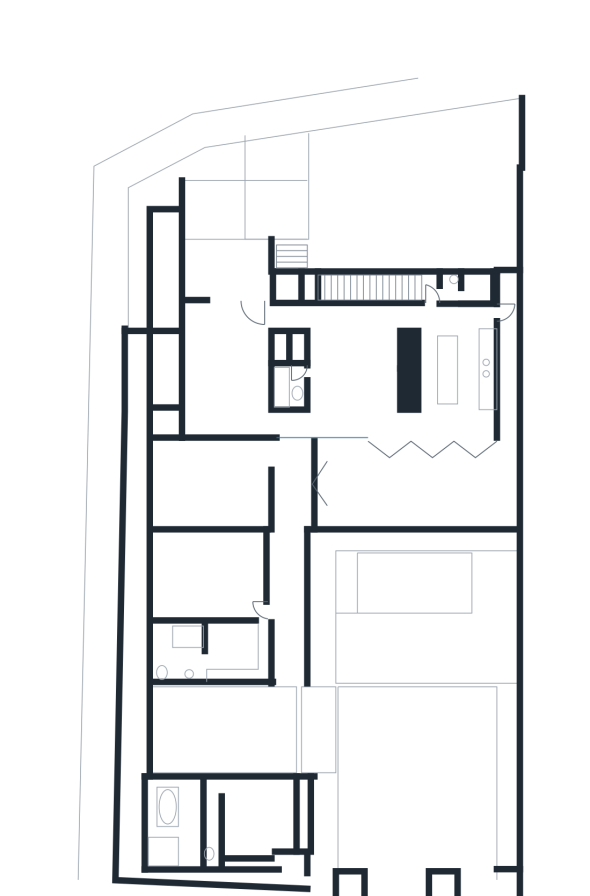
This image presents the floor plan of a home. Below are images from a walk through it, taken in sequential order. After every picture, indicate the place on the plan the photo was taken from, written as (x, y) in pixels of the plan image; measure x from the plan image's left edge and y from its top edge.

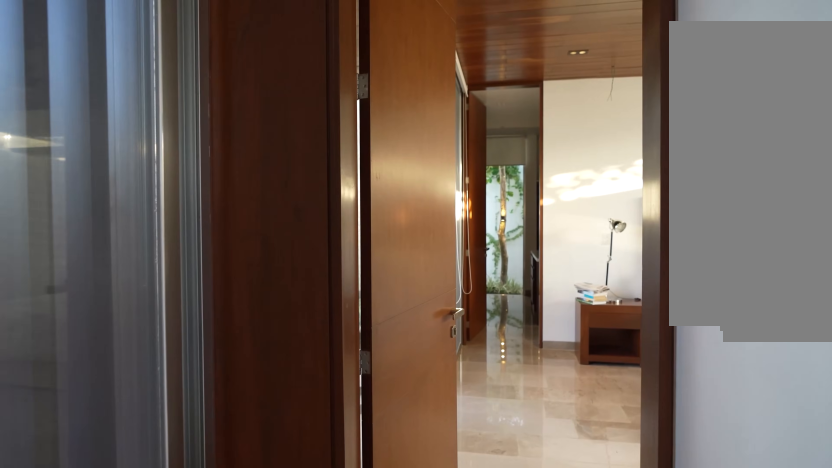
(291, 666)
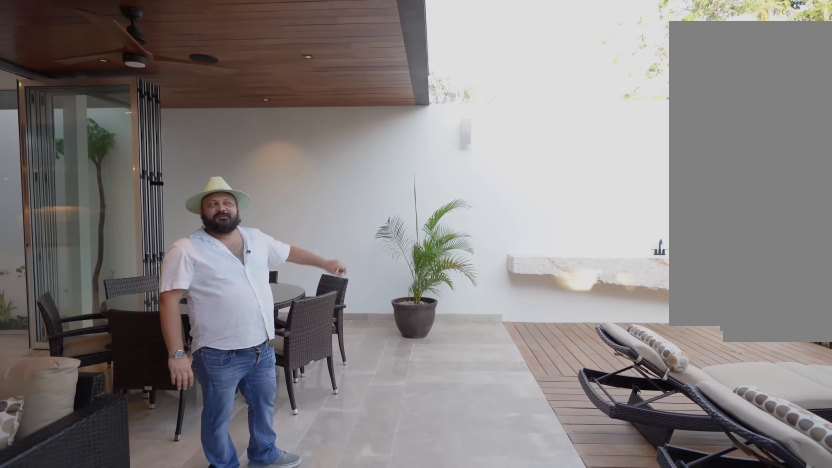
(408, 524)
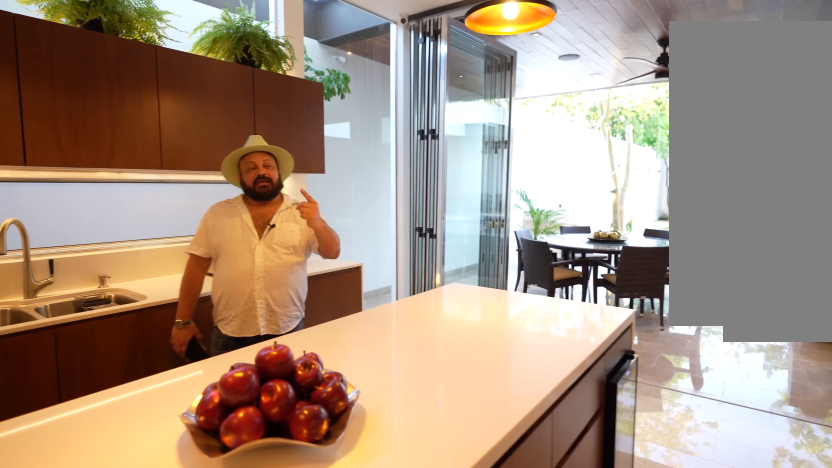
(426, 364)
